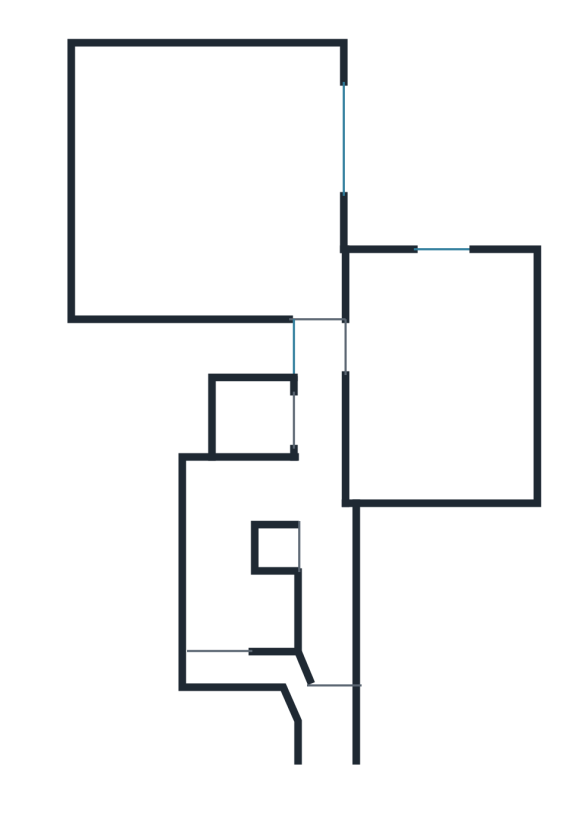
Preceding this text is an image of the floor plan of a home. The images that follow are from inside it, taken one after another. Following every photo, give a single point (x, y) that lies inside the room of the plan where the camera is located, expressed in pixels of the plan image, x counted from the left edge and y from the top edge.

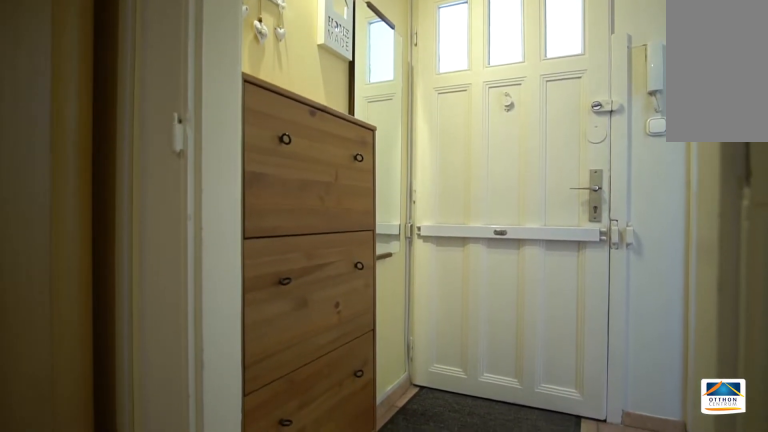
(319, 478)
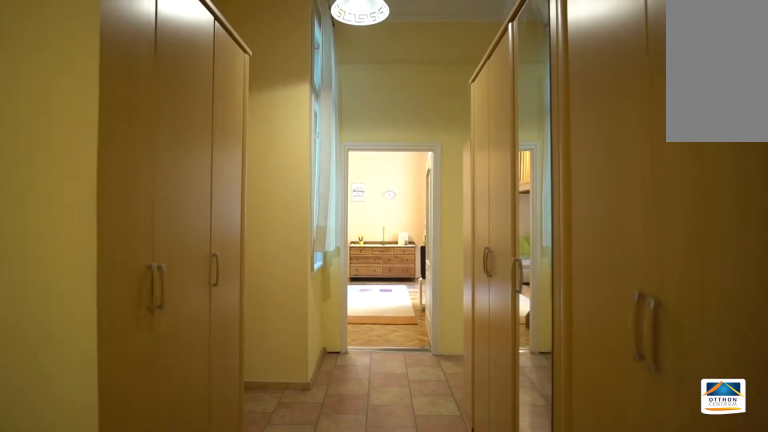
(320, 478)
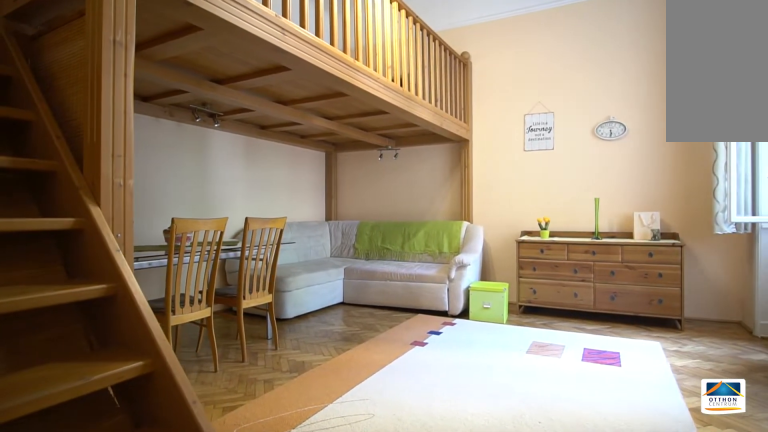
(205, 181)
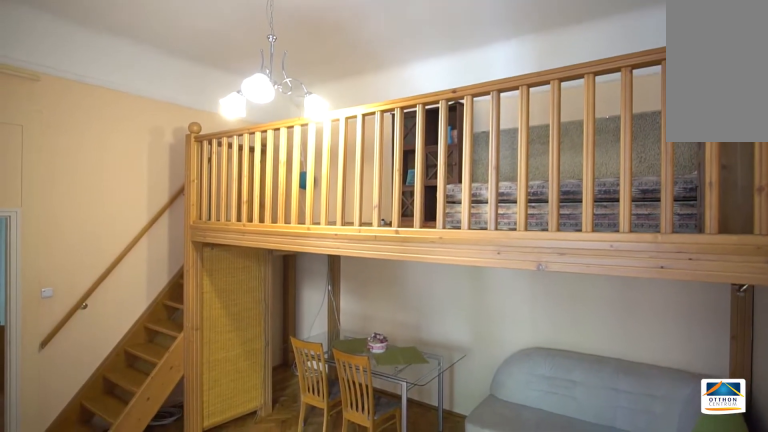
(206, 181)
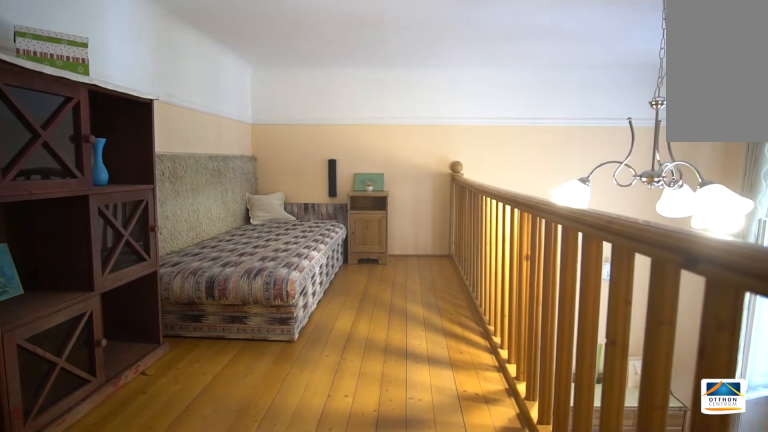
(122, 192)
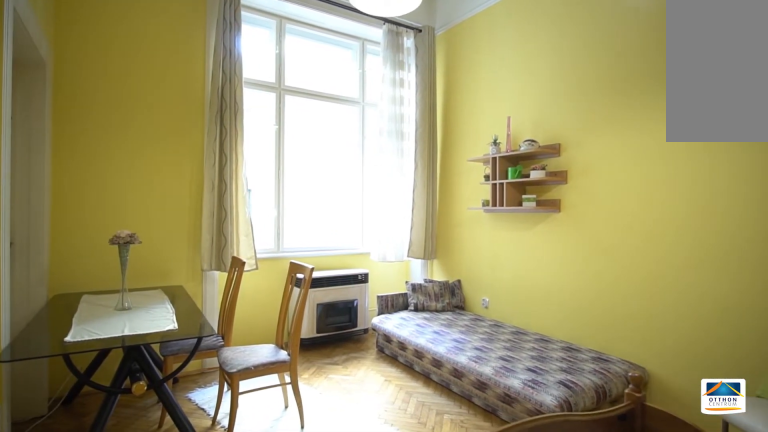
(433, 364)
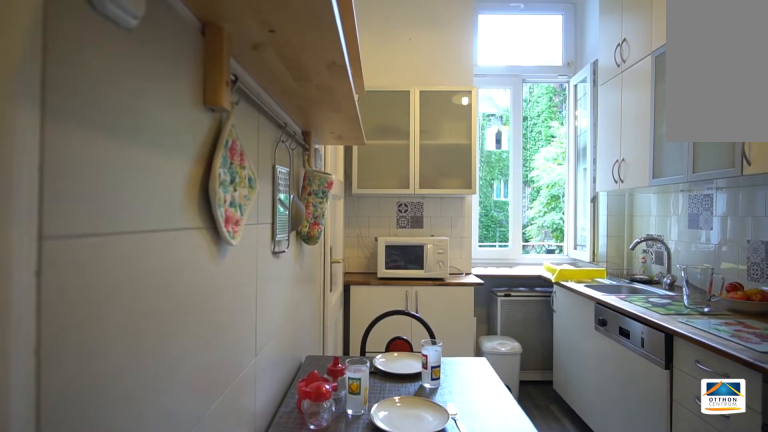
(208, 566)
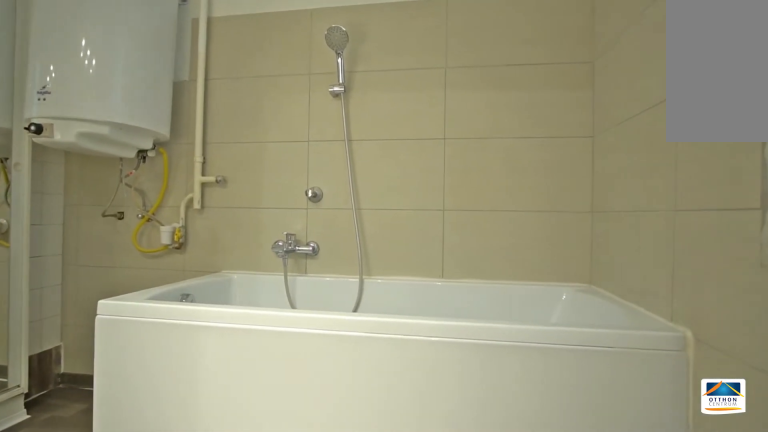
(250, 413)
